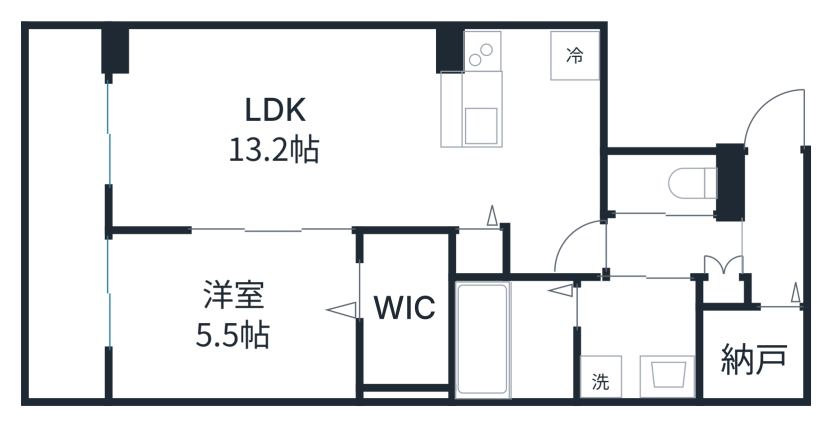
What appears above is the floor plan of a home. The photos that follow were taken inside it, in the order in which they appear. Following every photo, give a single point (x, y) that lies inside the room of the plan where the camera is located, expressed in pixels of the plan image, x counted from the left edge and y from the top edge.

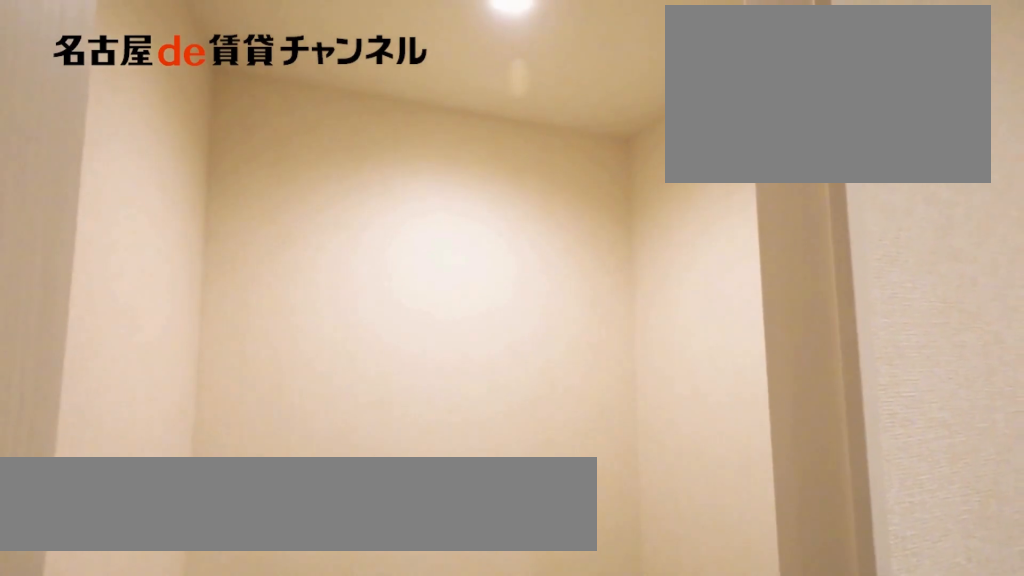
(750, 352)
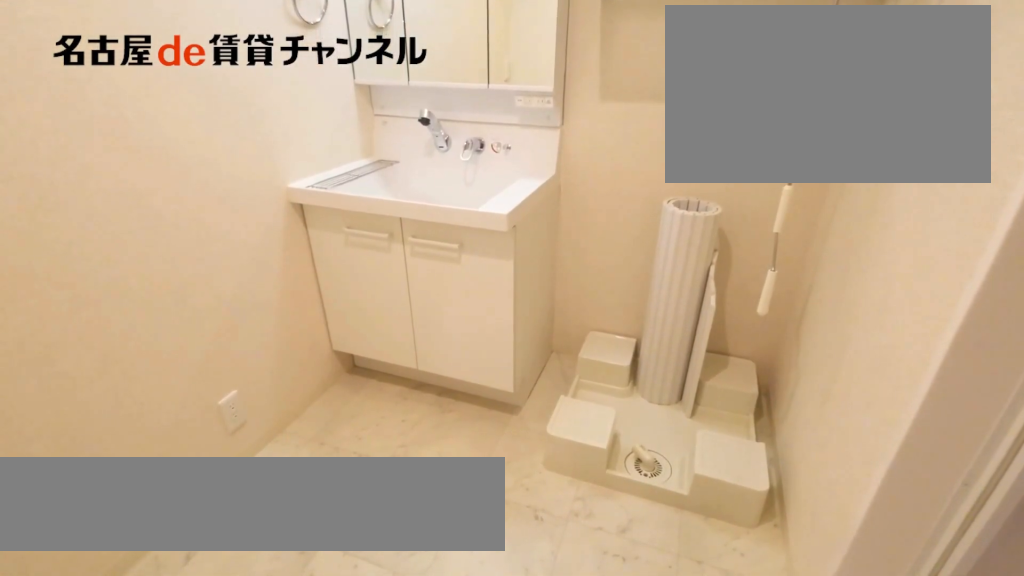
(636, 337)
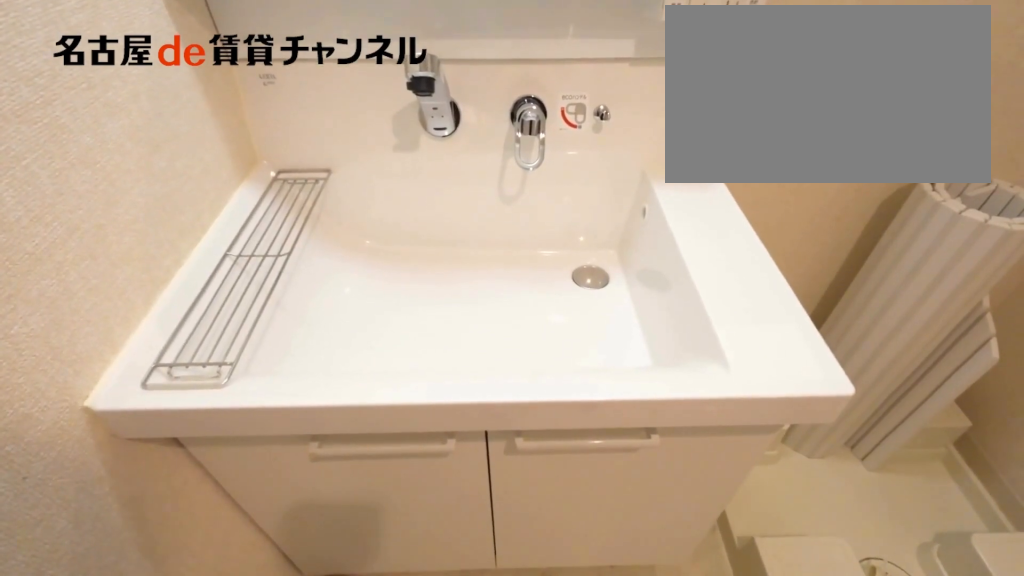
(636, 337)
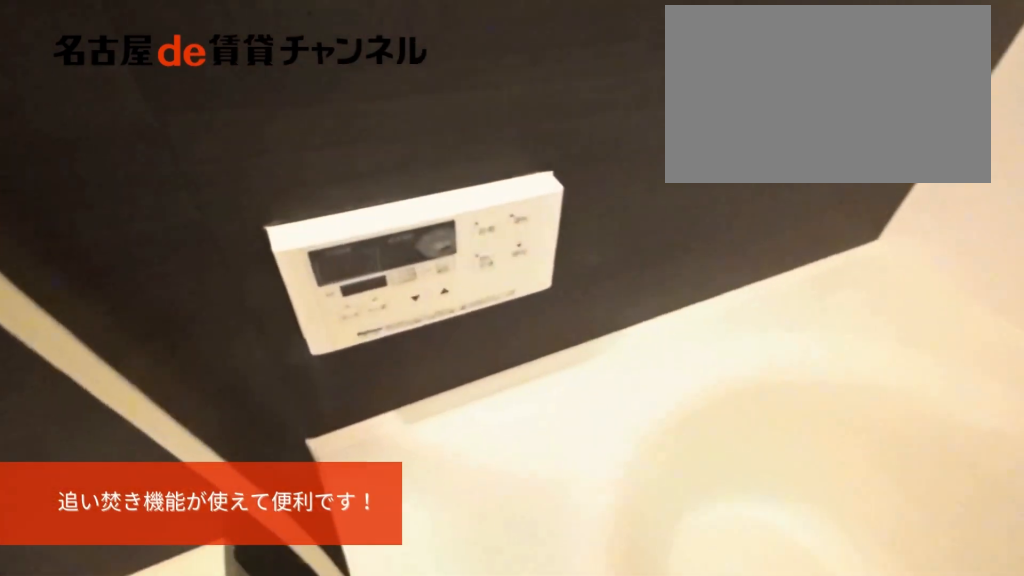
(512, 338)
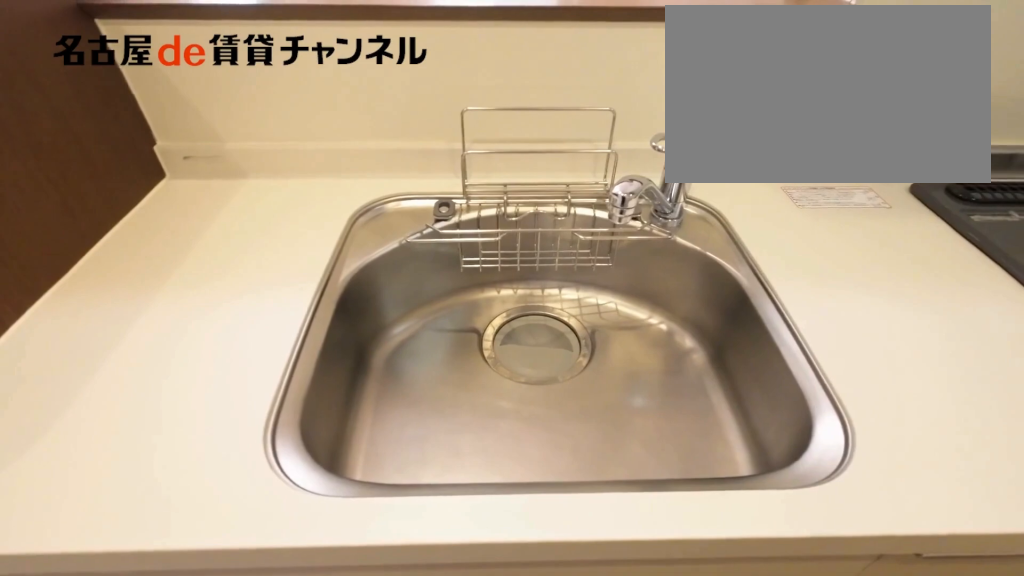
(475, 96)
